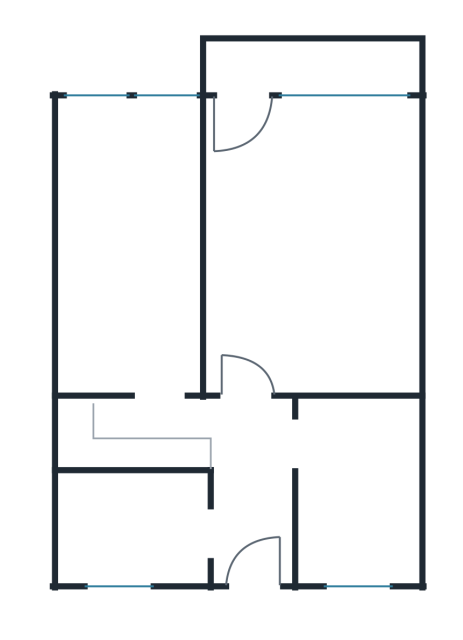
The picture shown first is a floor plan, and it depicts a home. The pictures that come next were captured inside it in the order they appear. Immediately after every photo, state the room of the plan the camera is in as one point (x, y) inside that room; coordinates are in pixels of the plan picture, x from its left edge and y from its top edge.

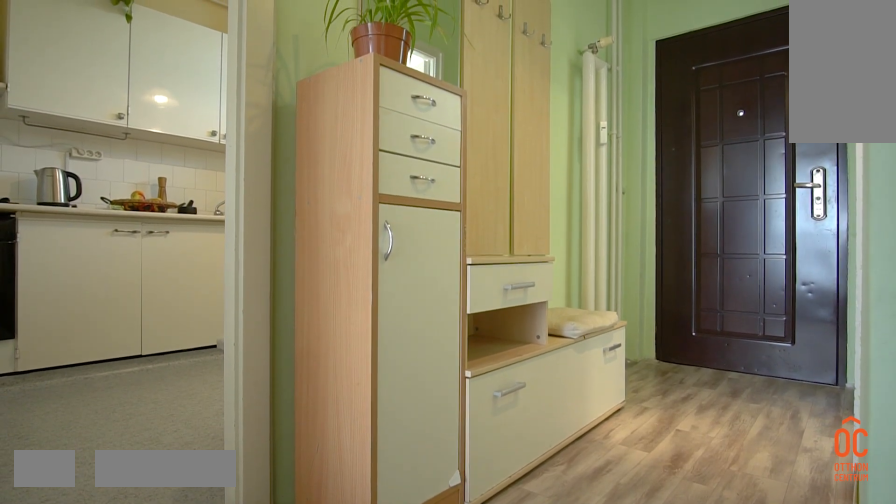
(250, 486)
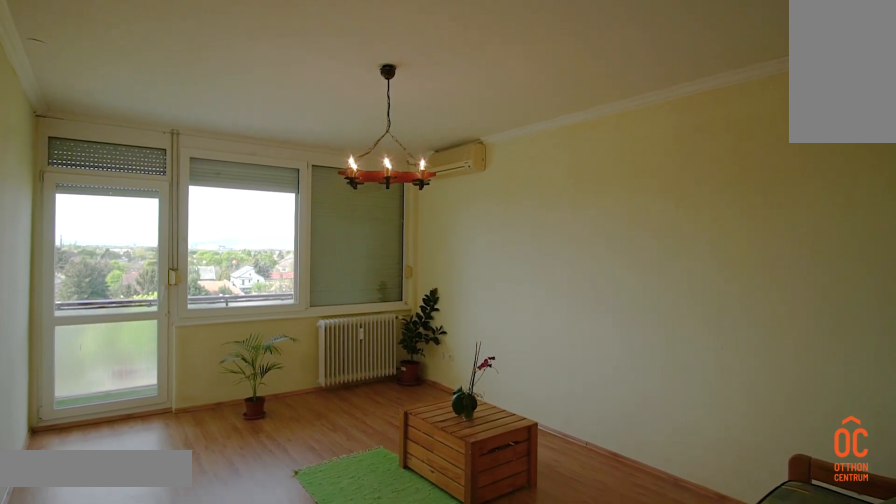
(320, 252)
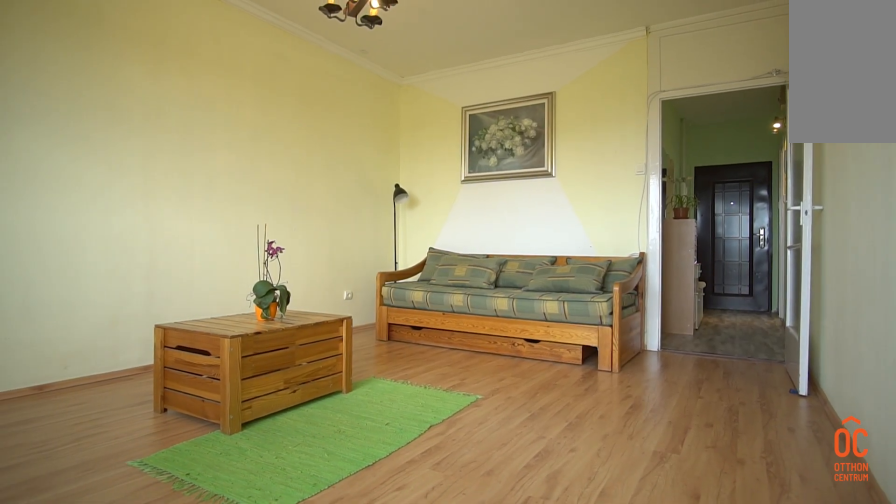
(320, 252)
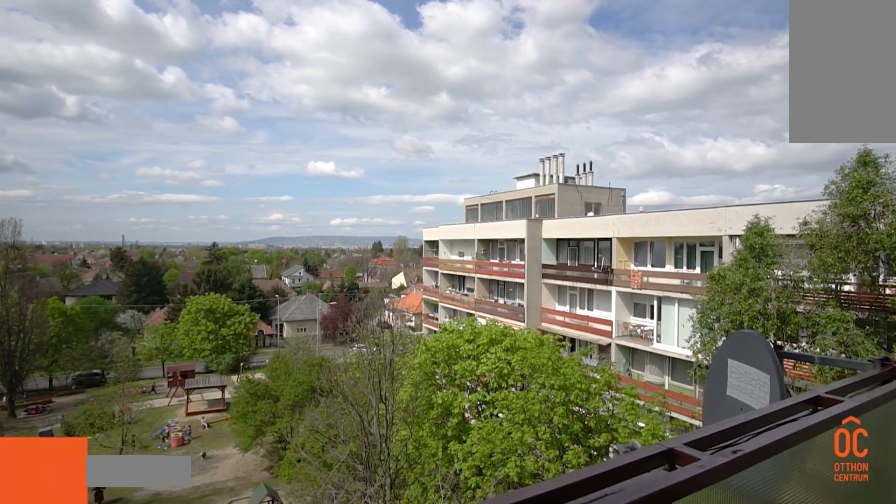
(322, 69)
